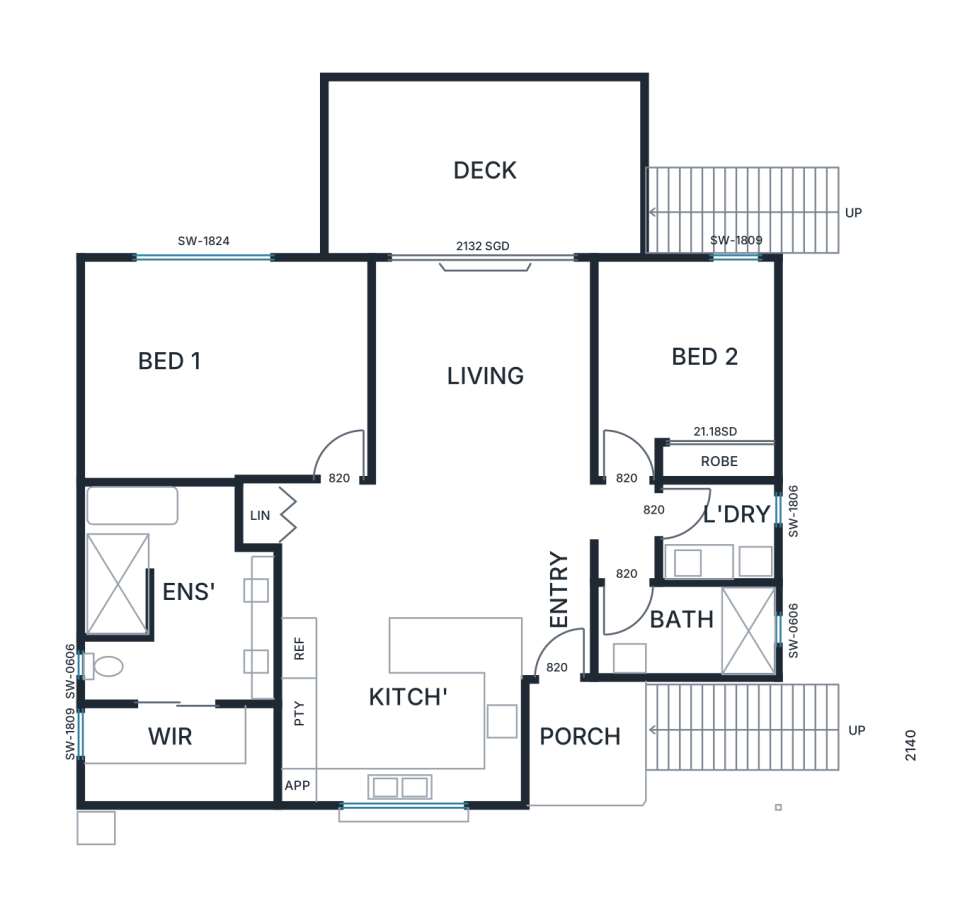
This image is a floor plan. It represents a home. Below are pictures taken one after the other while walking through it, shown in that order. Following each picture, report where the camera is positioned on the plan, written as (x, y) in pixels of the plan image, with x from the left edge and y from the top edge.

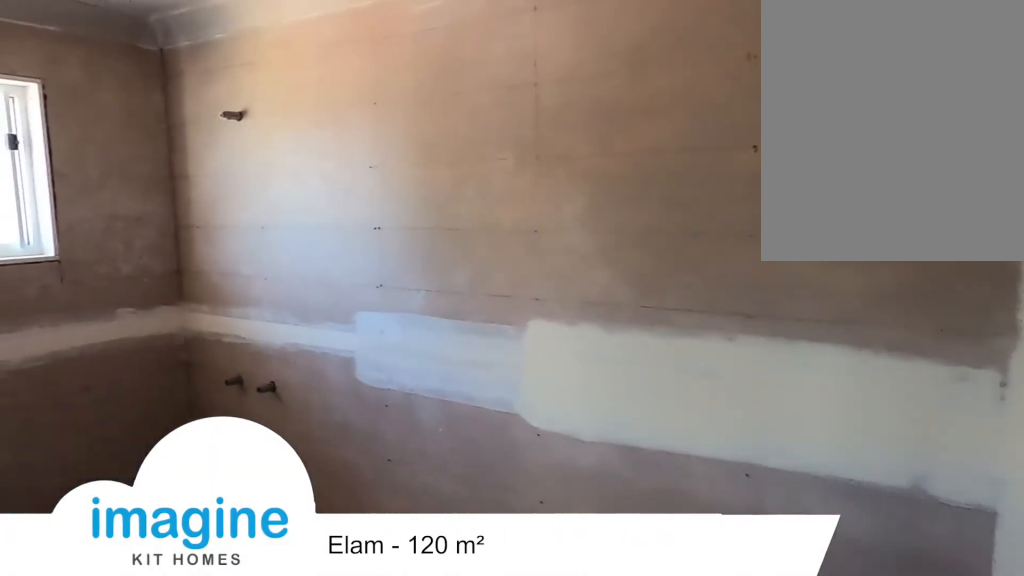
(637, 555)
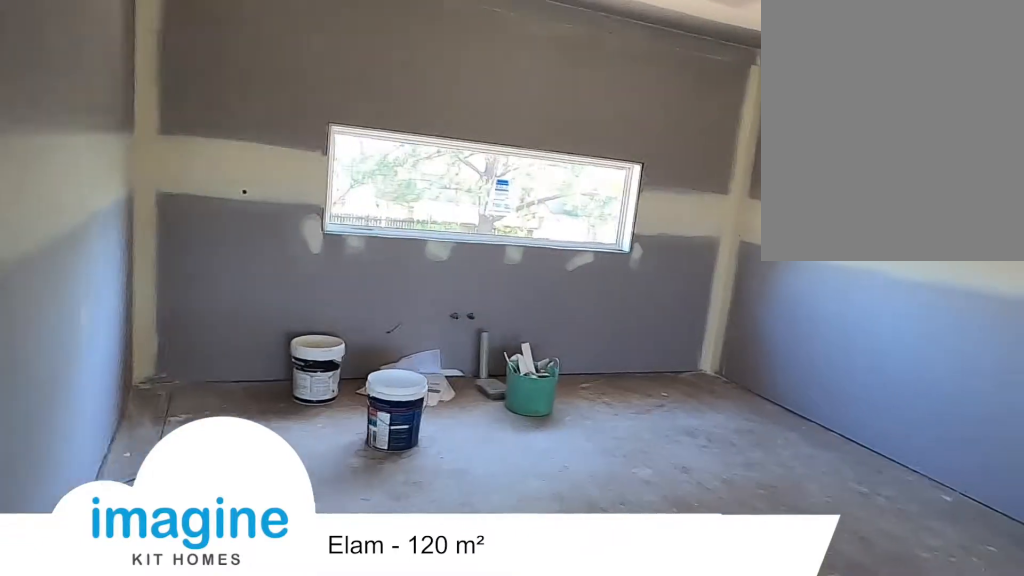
(501, 527)
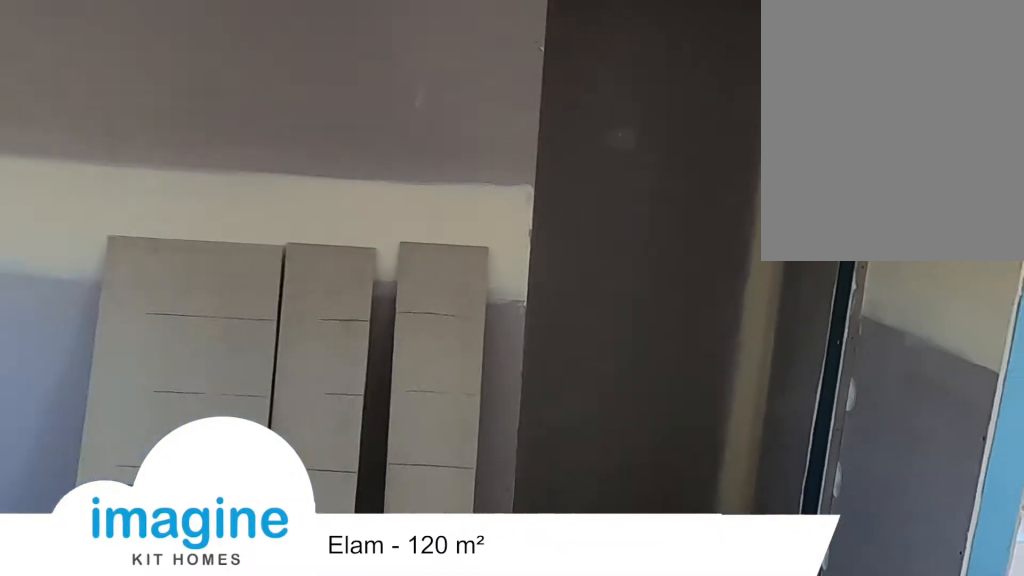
(429, 535)
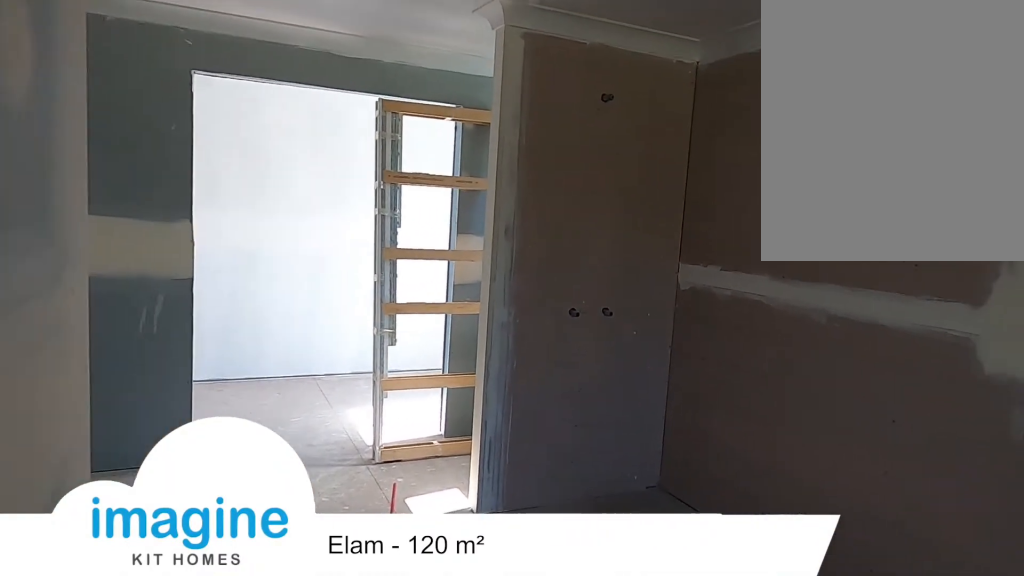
(173, 394)
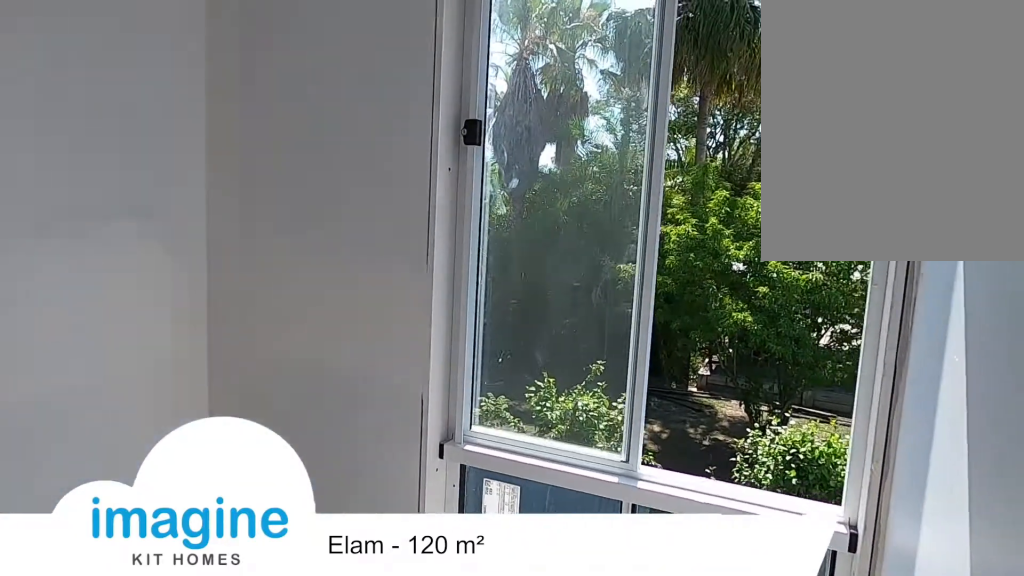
(186, 638)
